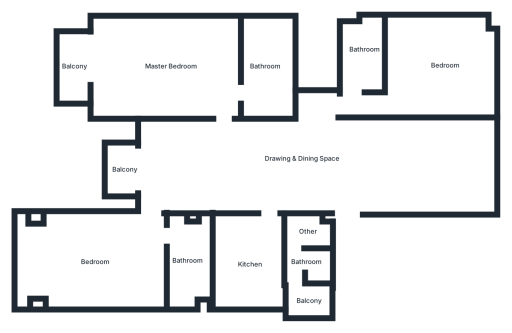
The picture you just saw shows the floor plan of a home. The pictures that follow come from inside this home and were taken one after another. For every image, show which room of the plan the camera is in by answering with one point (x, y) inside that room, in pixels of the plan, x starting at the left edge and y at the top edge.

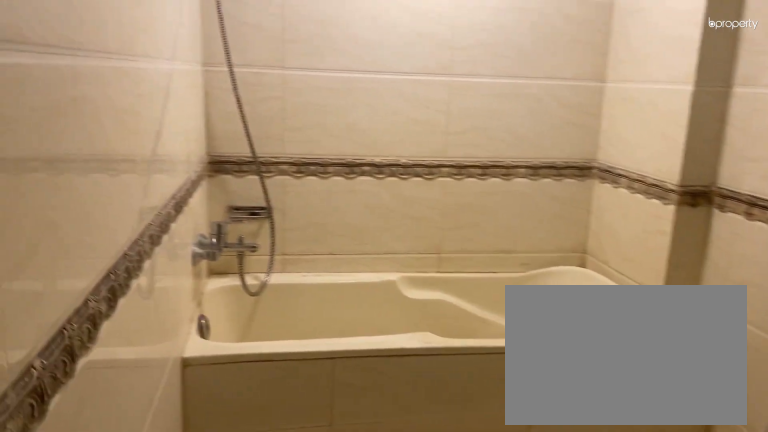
(261, 66)
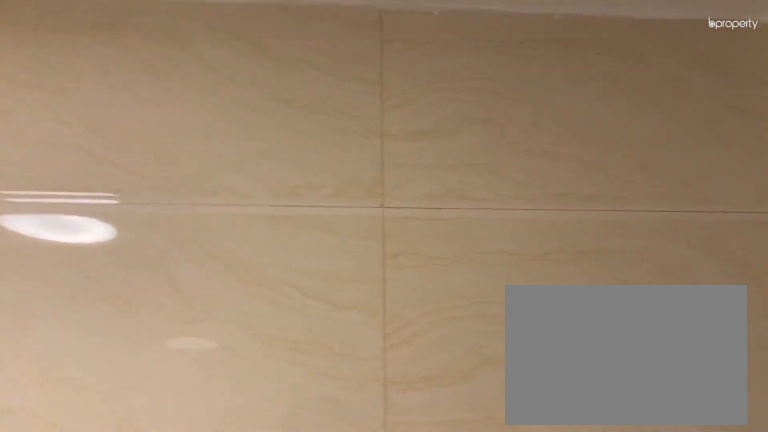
(261, 66)
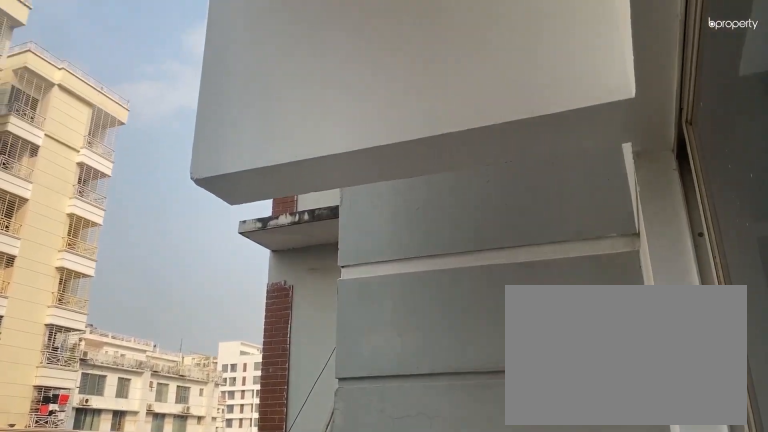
(75, 64)
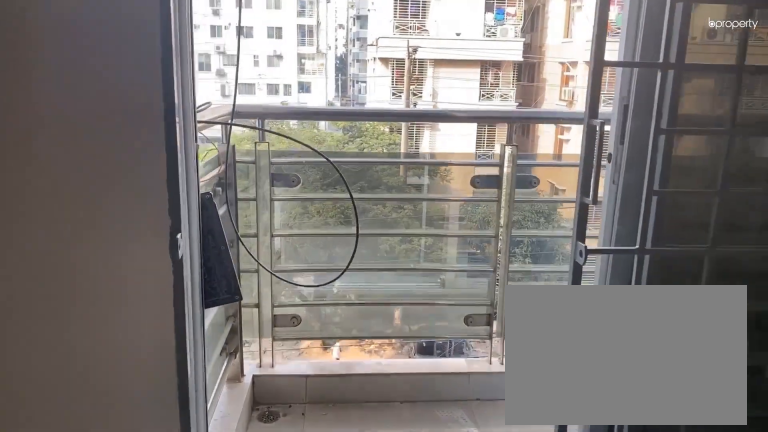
(184, 172)
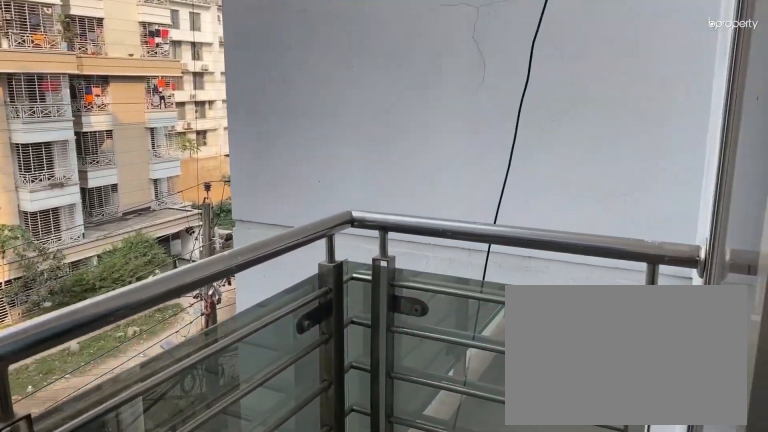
(125, 172)
